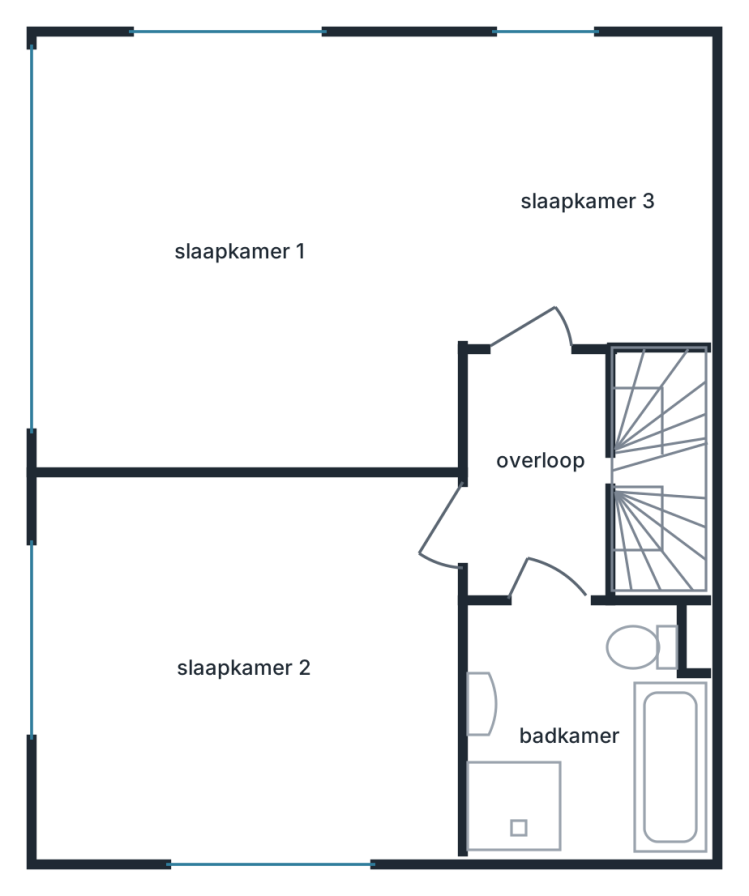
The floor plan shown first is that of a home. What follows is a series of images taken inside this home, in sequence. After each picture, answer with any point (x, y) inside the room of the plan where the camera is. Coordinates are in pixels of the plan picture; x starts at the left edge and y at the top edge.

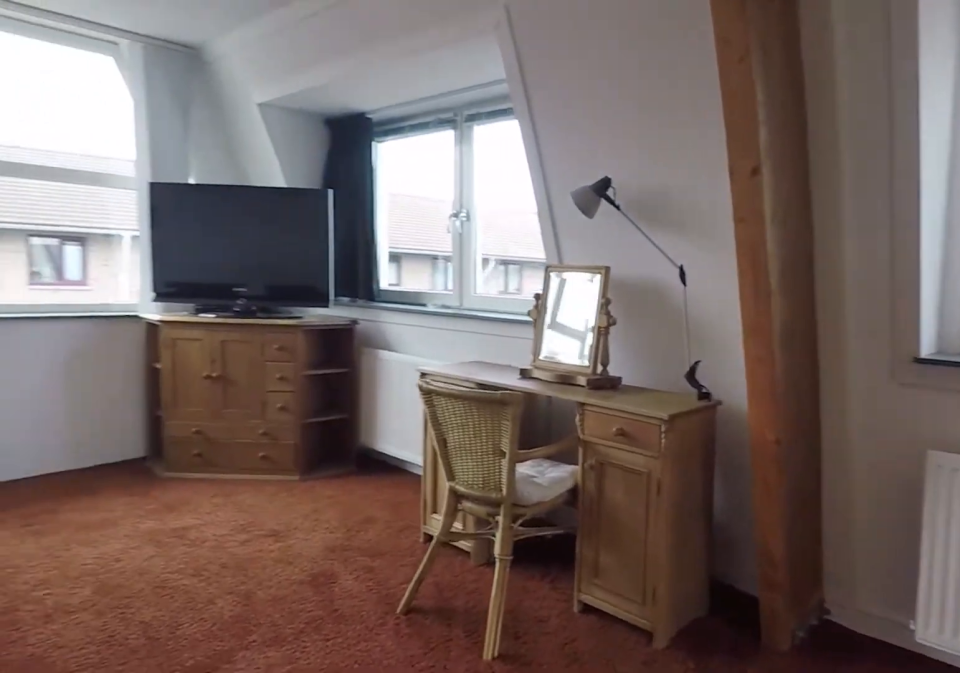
(542, 195)
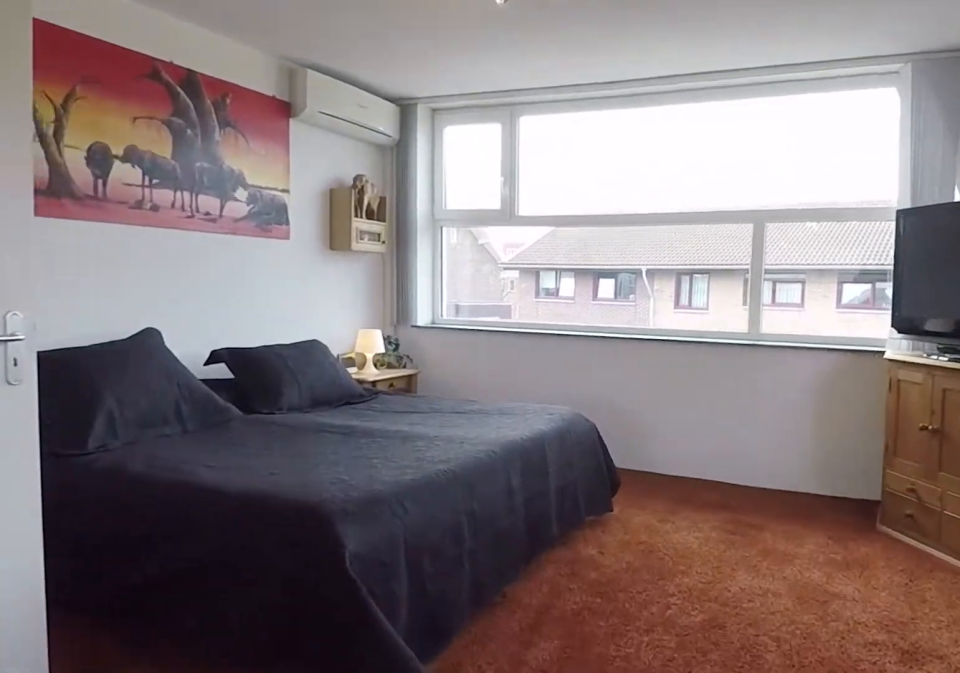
(542, 195)
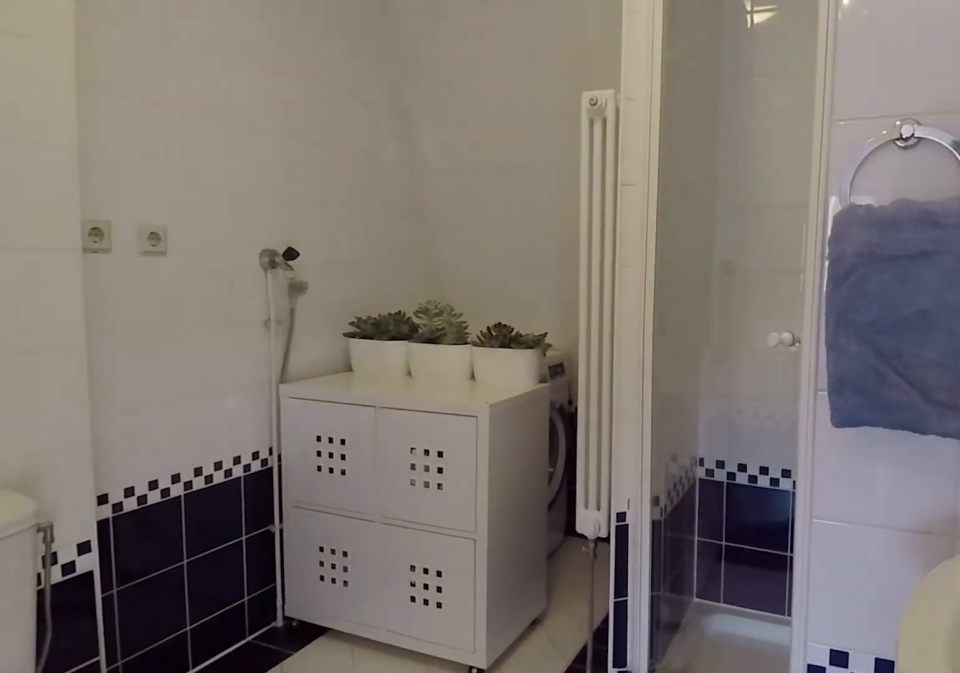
(584, 731)
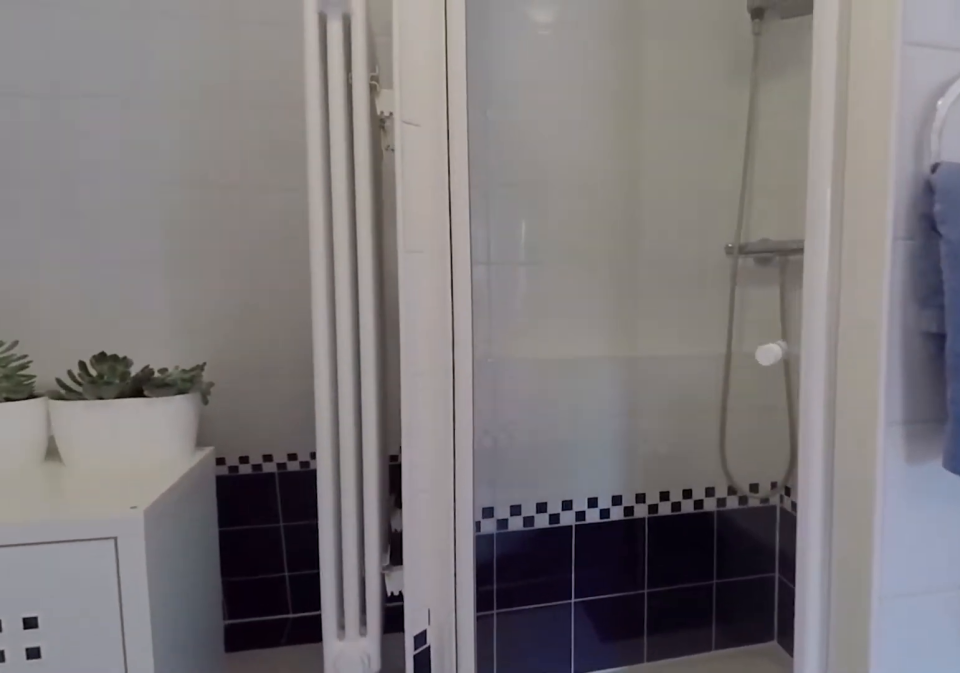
(584, 731)
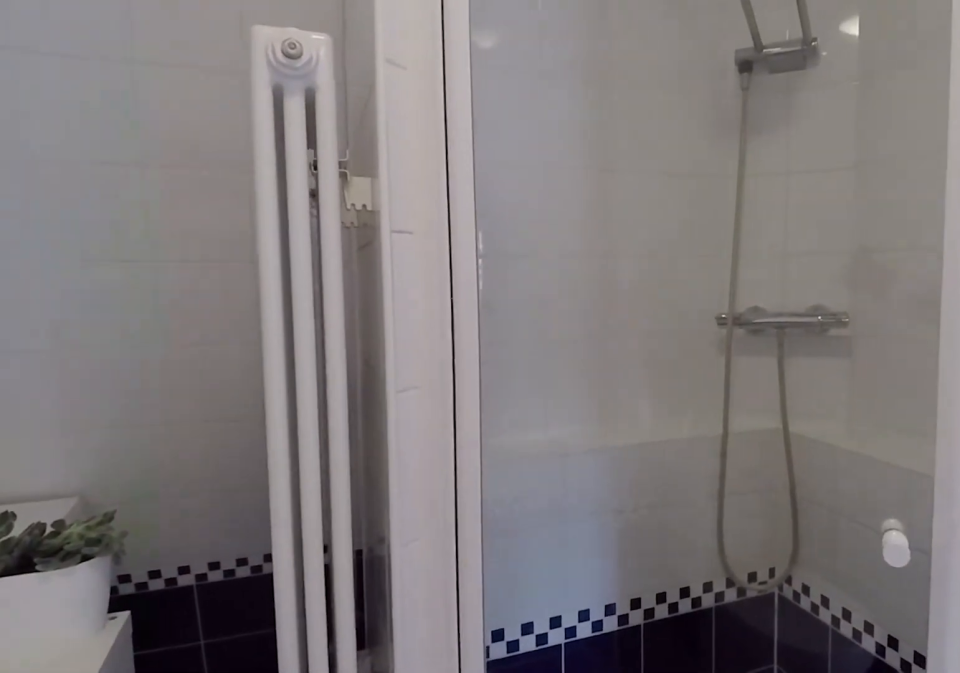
(584, 731)
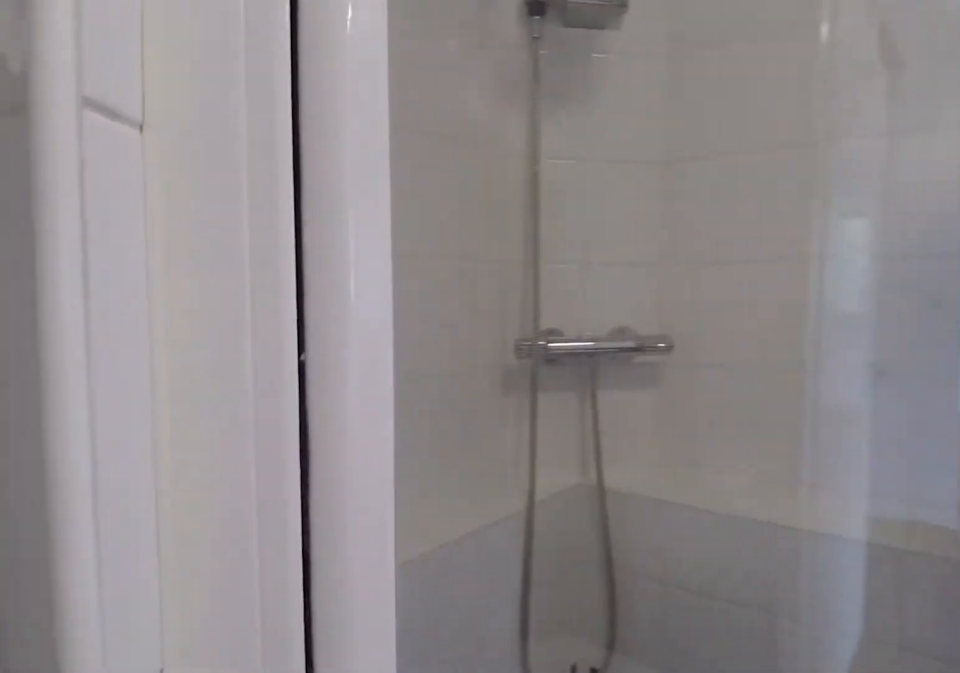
(584, 731)
